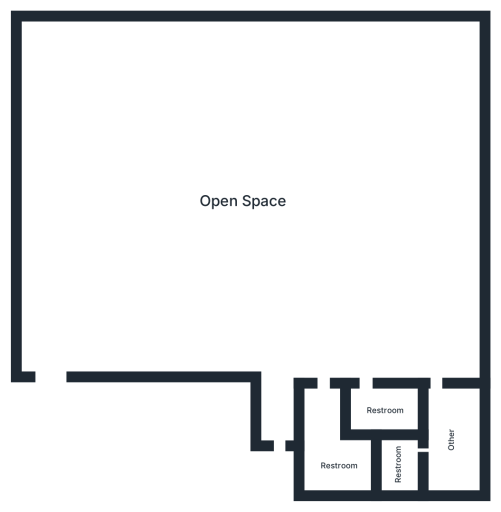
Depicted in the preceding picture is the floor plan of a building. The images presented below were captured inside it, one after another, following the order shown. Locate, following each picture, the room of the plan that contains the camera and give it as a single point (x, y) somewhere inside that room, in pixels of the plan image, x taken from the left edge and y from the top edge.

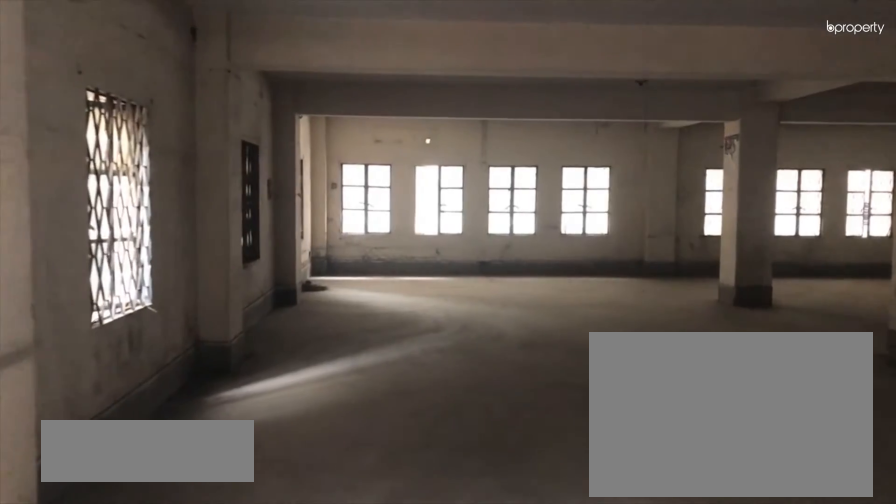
(247, 205)
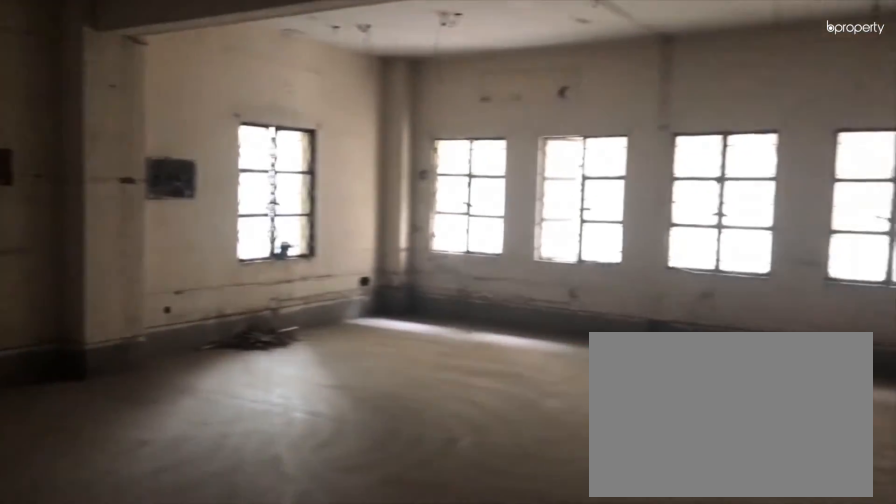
(247, 205)
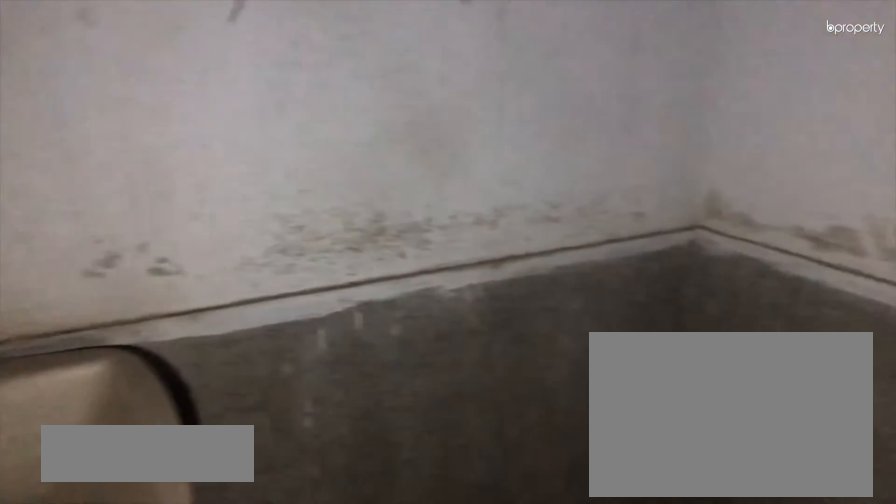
(388, 411)
